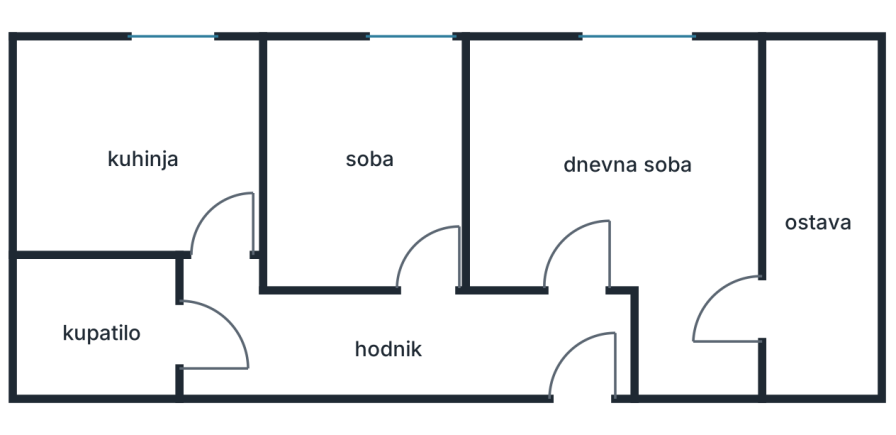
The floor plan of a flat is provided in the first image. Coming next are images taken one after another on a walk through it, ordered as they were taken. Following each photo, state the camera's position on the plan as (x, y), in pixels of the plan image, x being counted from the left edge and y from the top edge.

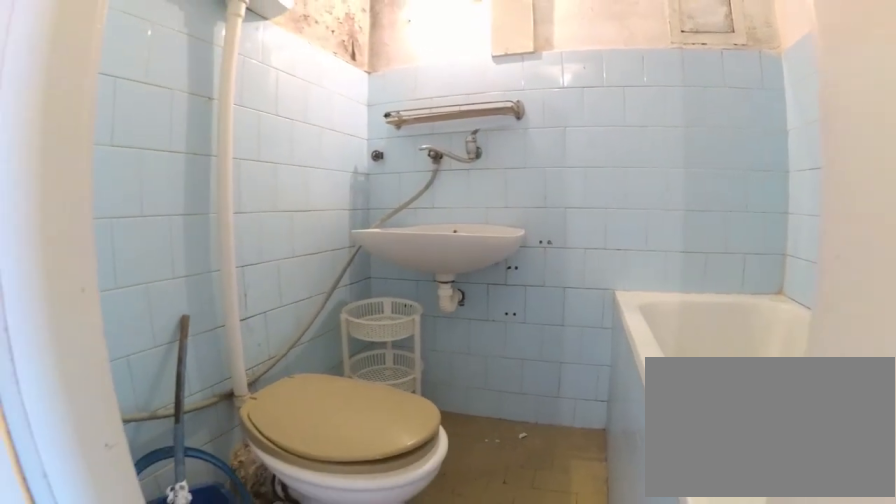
(188, 310)
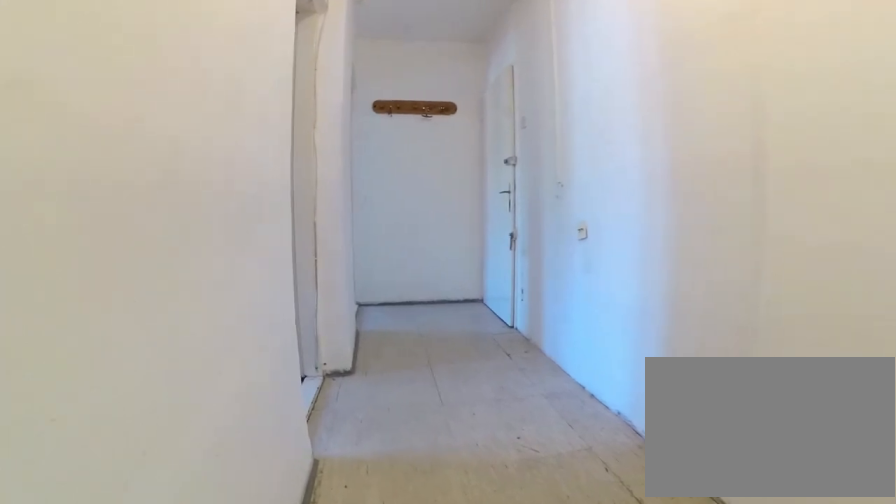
(232, 345)
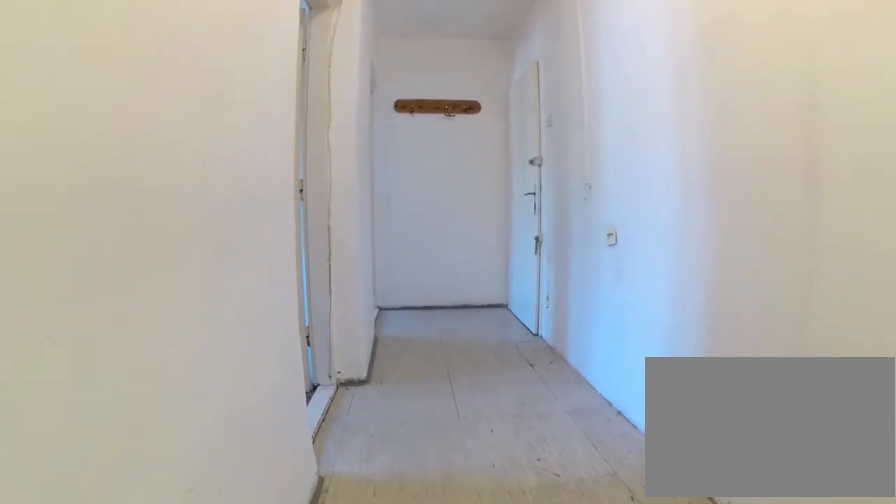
(246, 345)
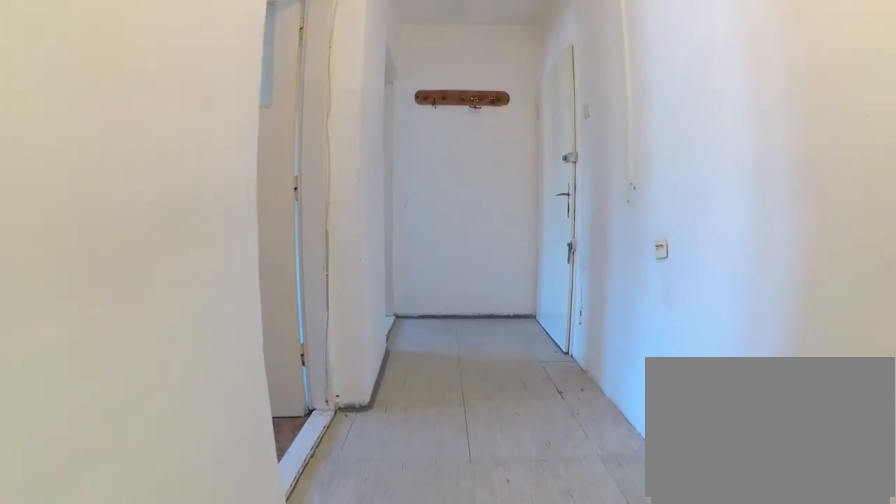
(287, 344)
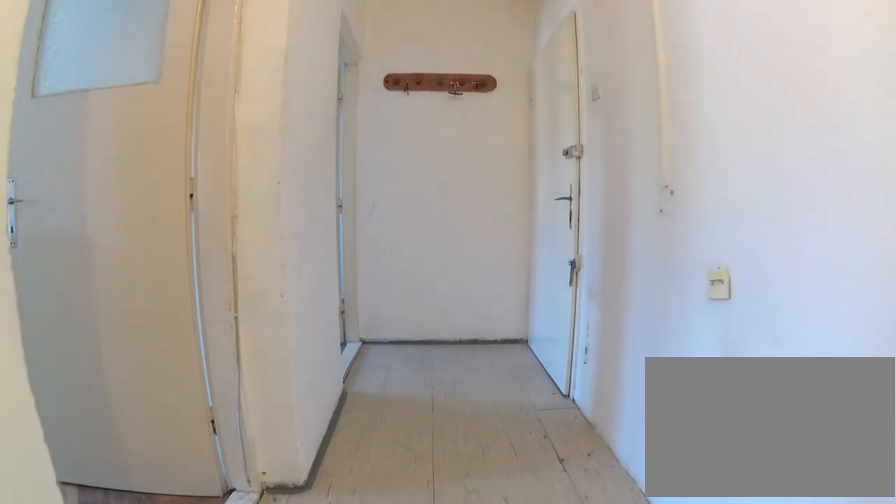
(343, 344)
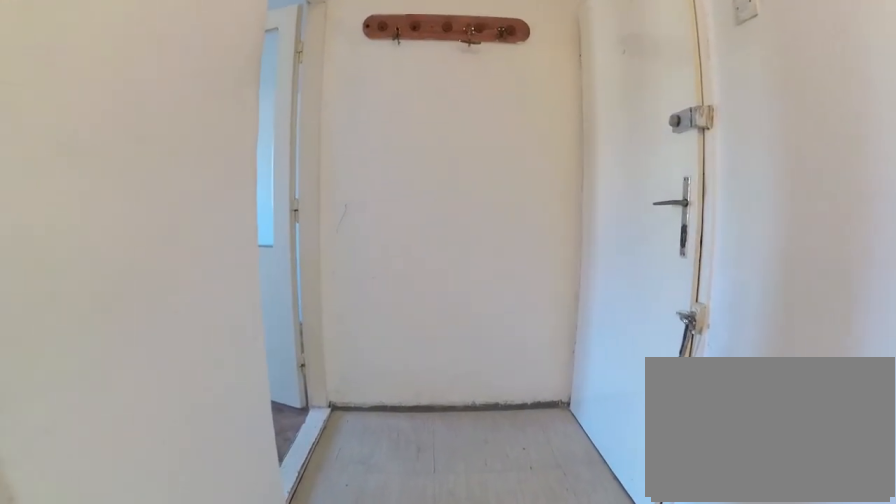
(465, 344)
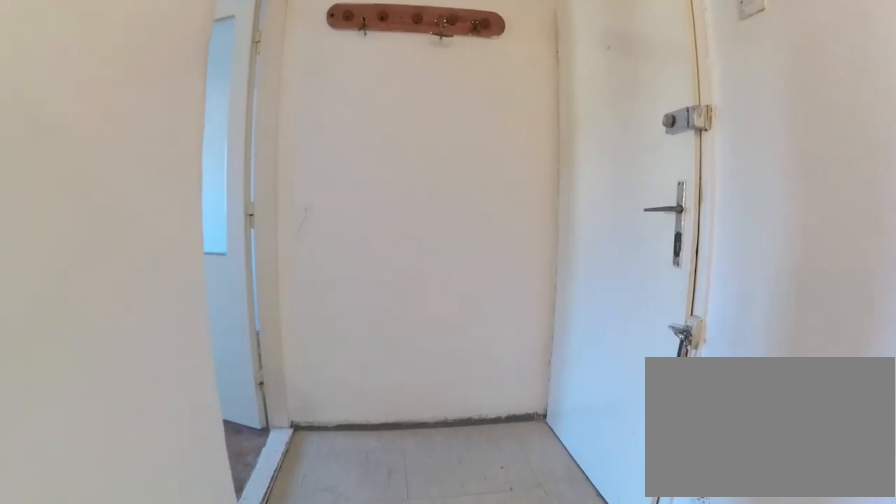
(487, 345)
